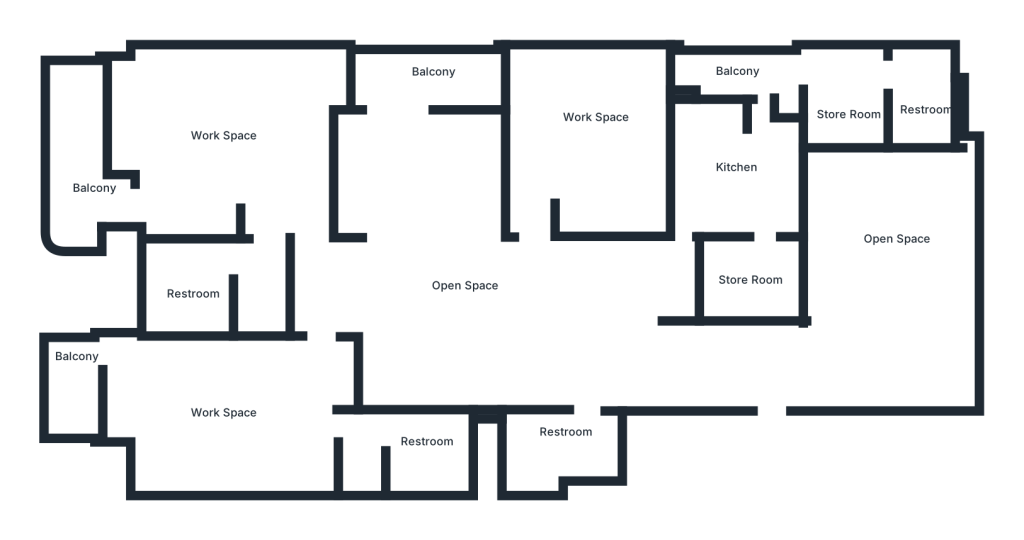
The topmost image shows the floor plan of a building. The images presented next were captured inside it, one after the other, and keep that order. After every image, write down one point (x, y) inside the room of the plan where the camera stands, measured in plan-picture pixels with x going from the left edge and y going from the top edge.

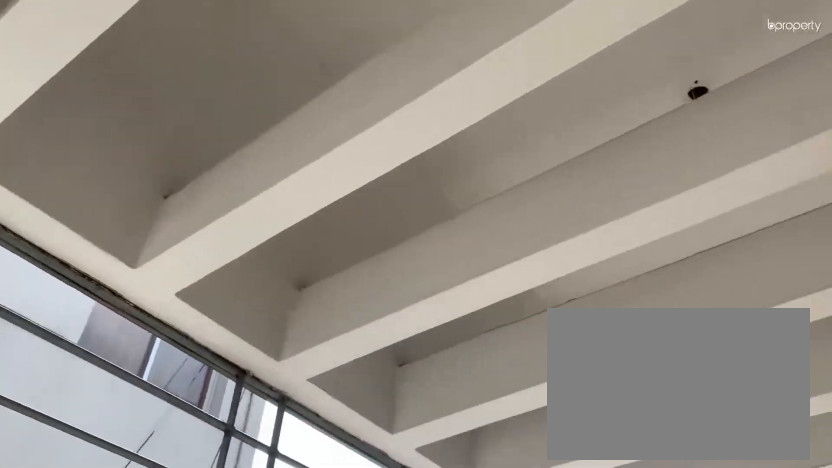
(75, 190)
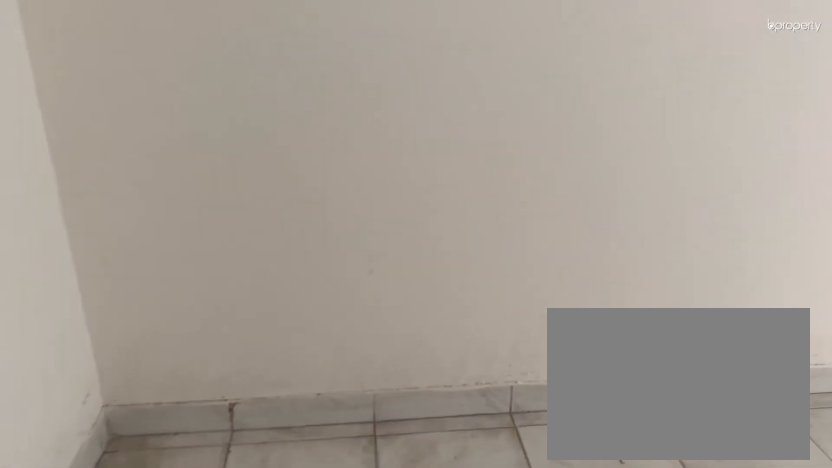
(238, 421)
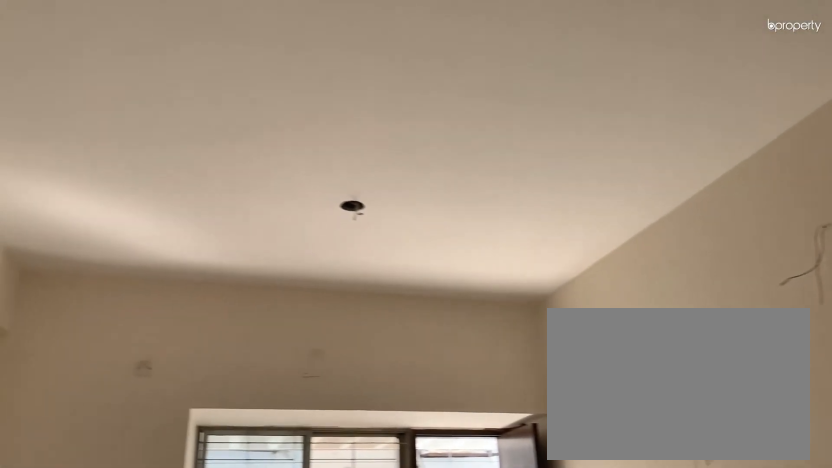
(238, 421)
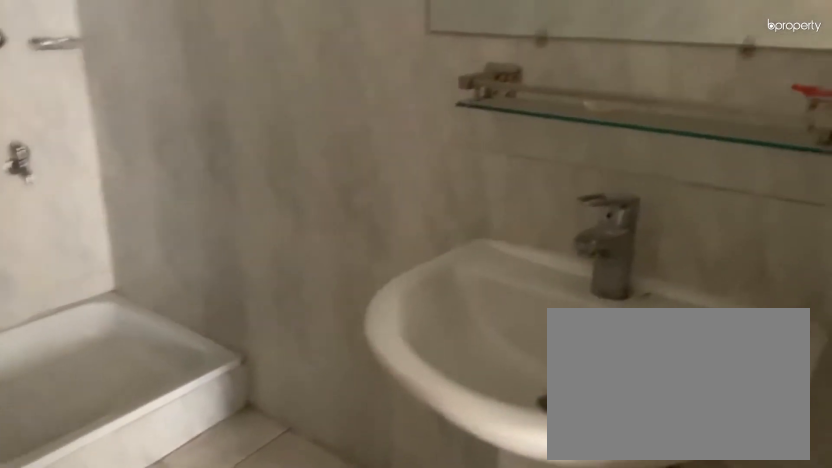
(430, 441)
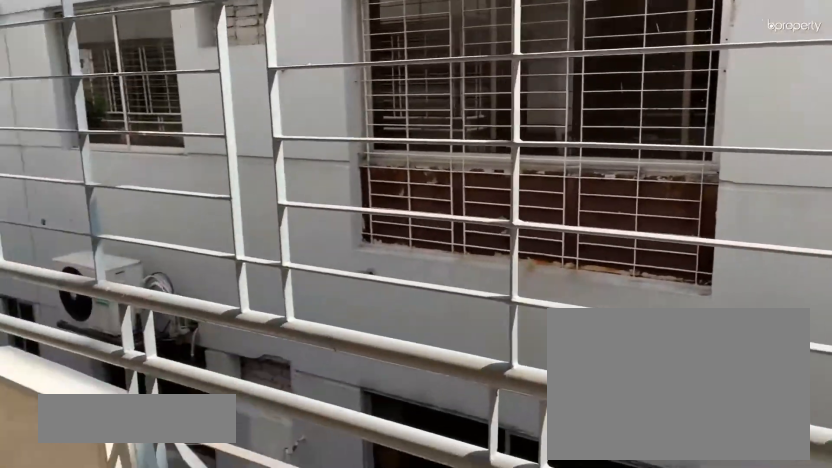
(70, 382)
